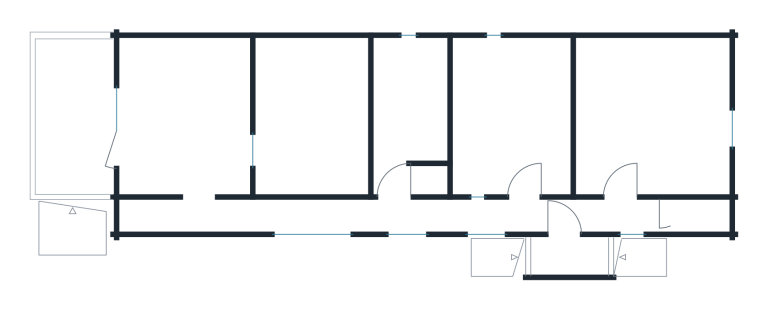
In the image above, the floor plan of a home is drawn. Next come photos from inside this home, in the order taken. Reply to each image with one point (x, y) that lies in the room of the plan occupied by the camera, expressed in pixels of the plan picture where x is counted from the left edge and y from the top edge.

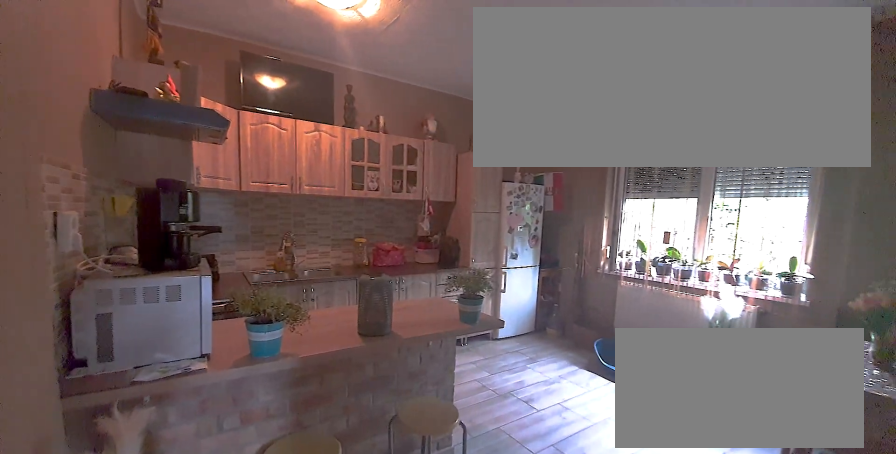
(646, 121)
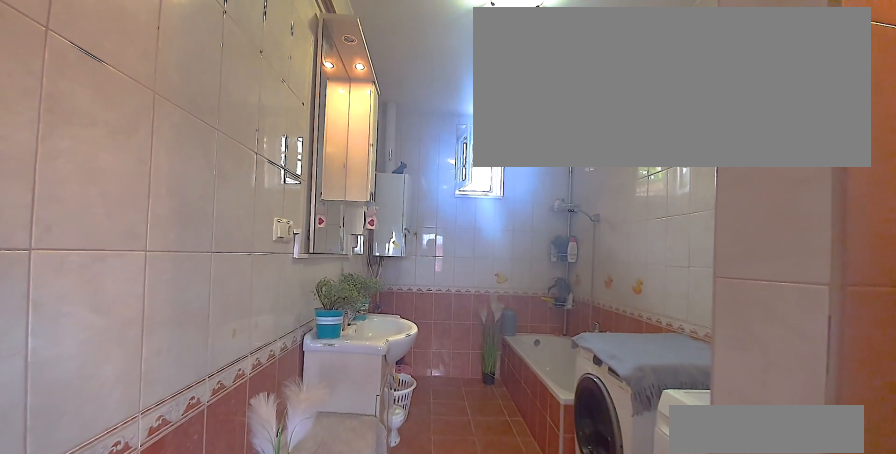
(411, 121)
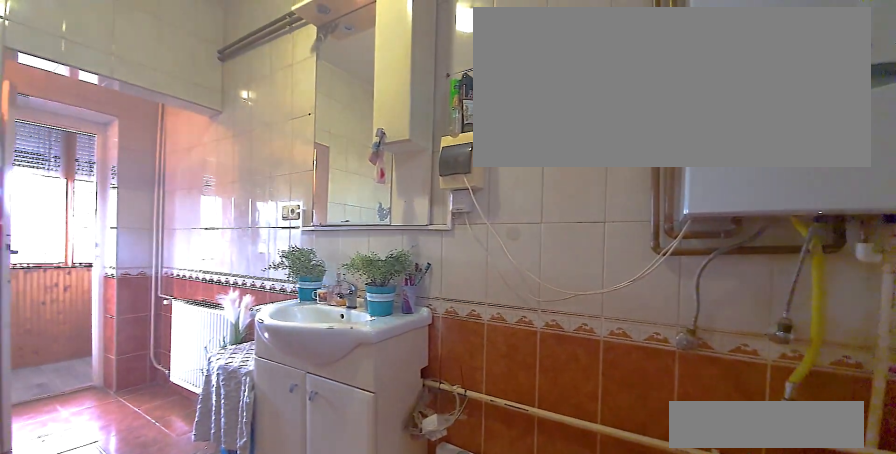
(411, 121)
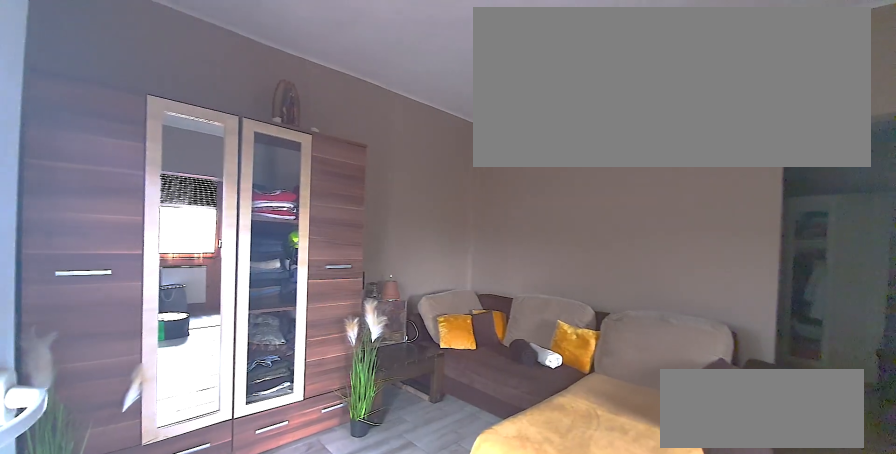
(192, 121)
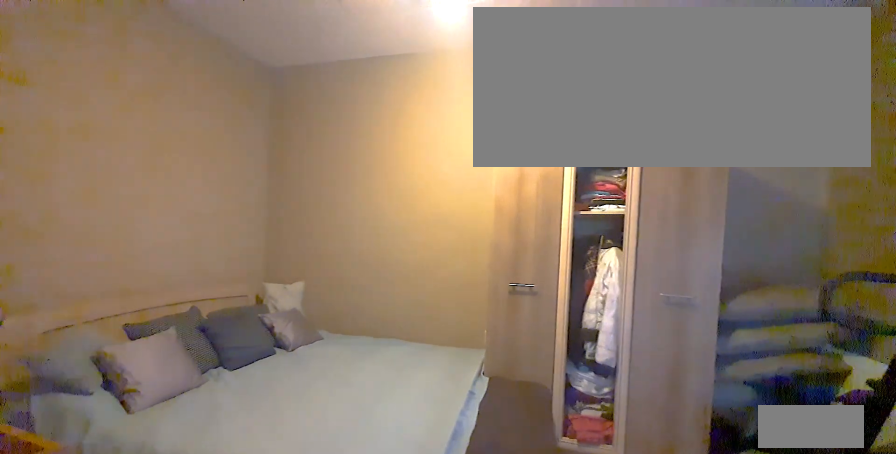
(313, 121)
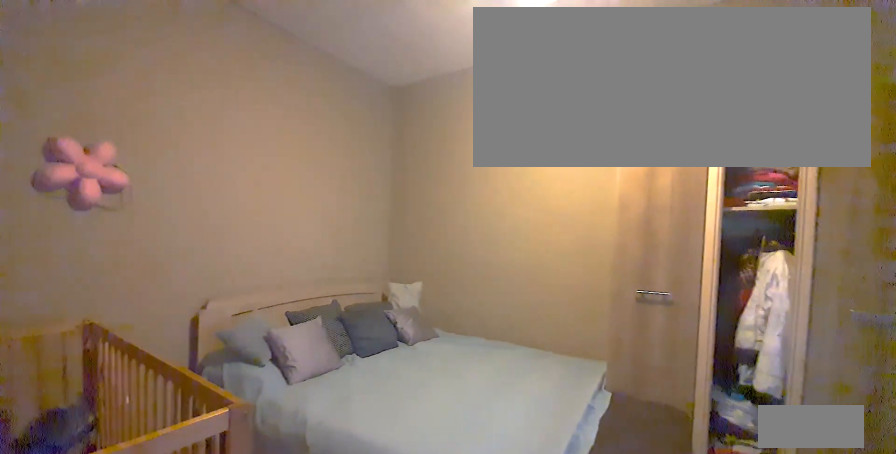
(309, 122)
